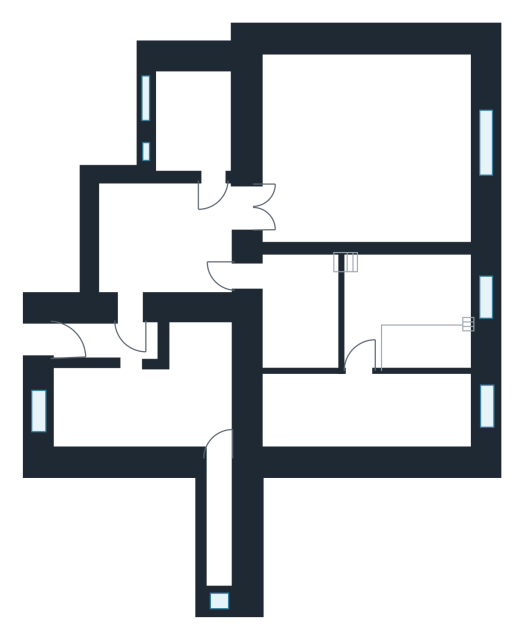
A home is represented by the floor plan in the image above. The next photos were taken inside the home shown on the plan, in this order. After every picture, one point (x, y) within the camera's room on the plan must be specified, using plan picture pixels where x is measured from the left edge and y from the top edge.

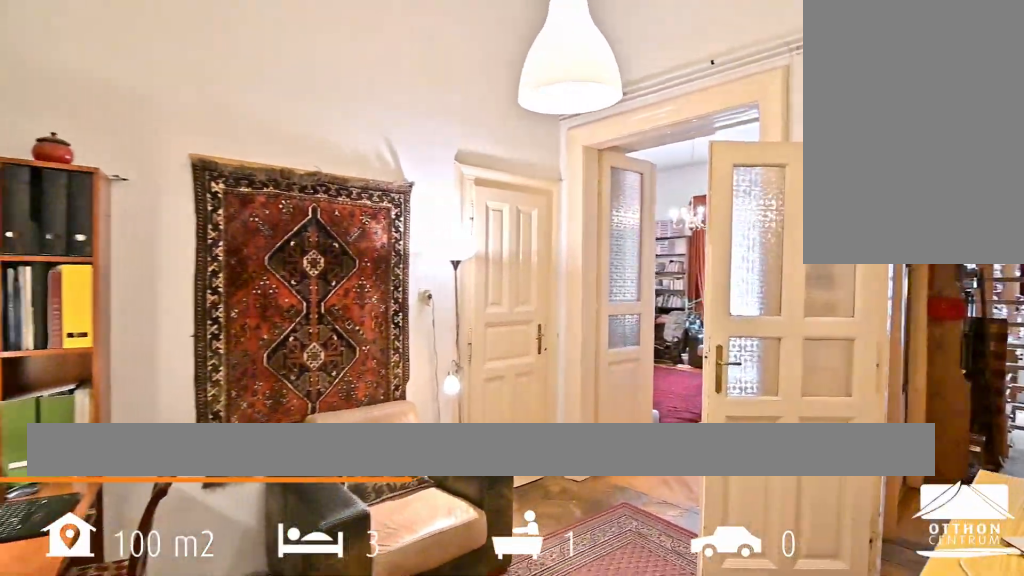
(167, 240)
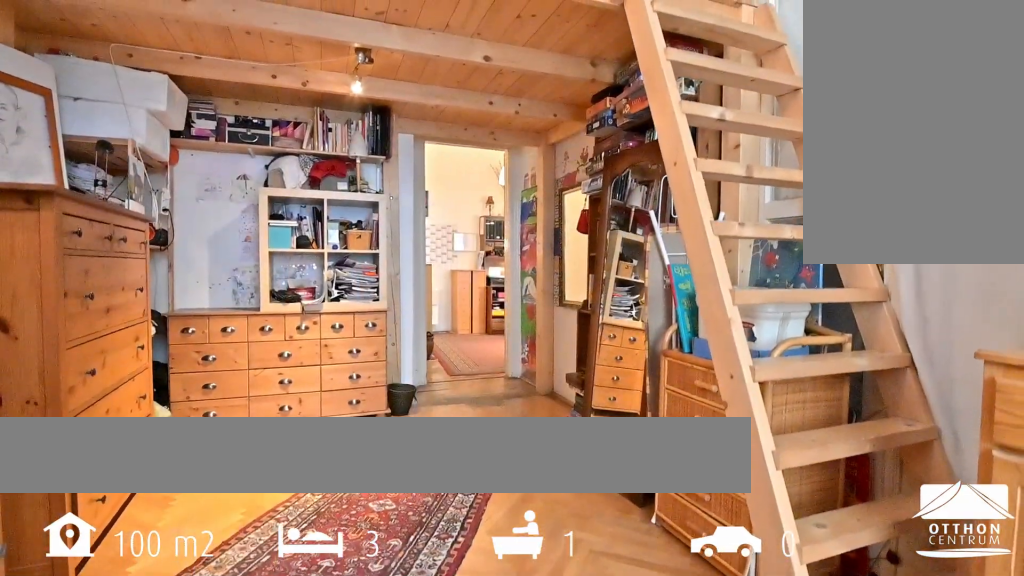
(352, 306)
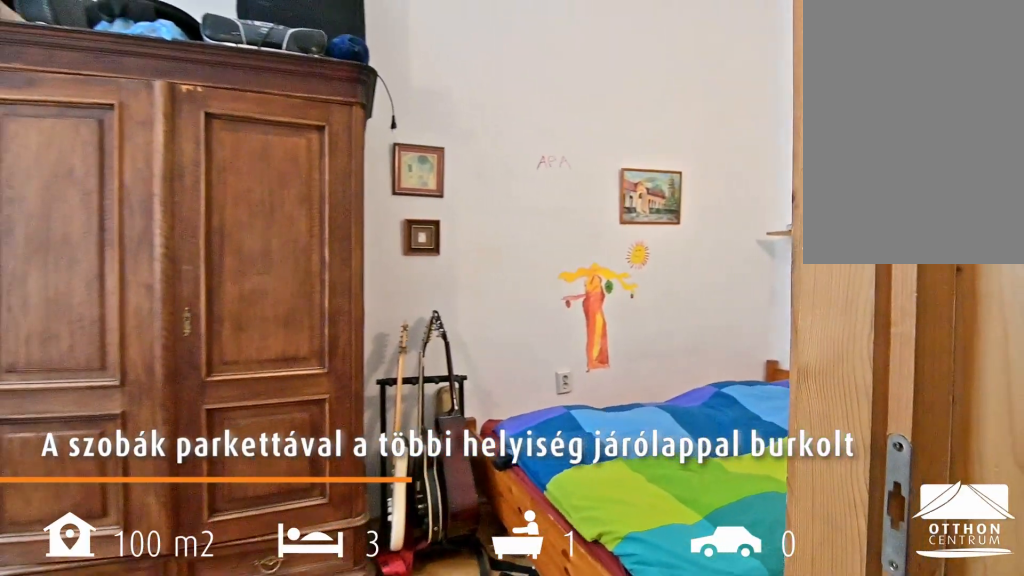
(365, 412)
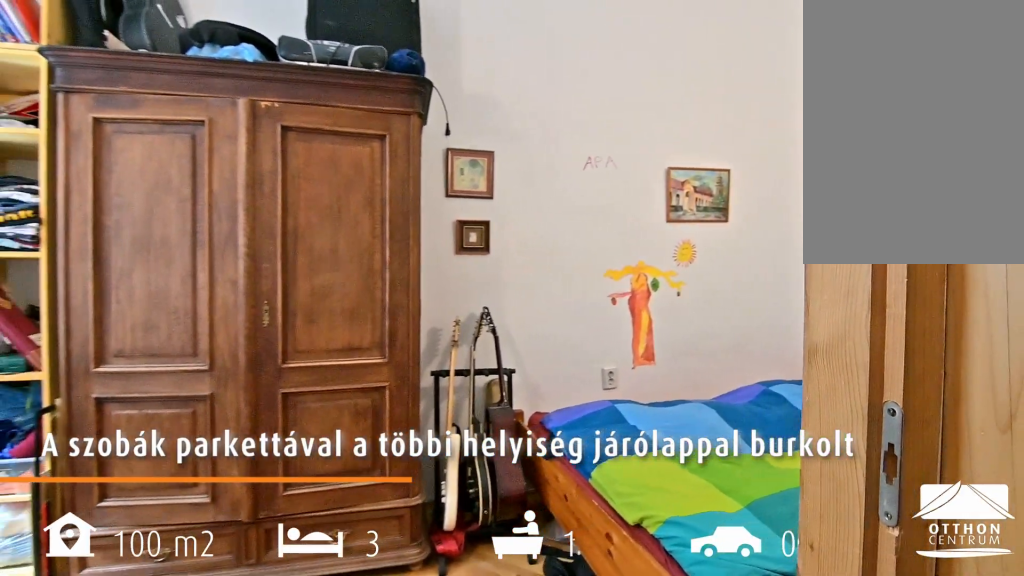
(381, 395)
